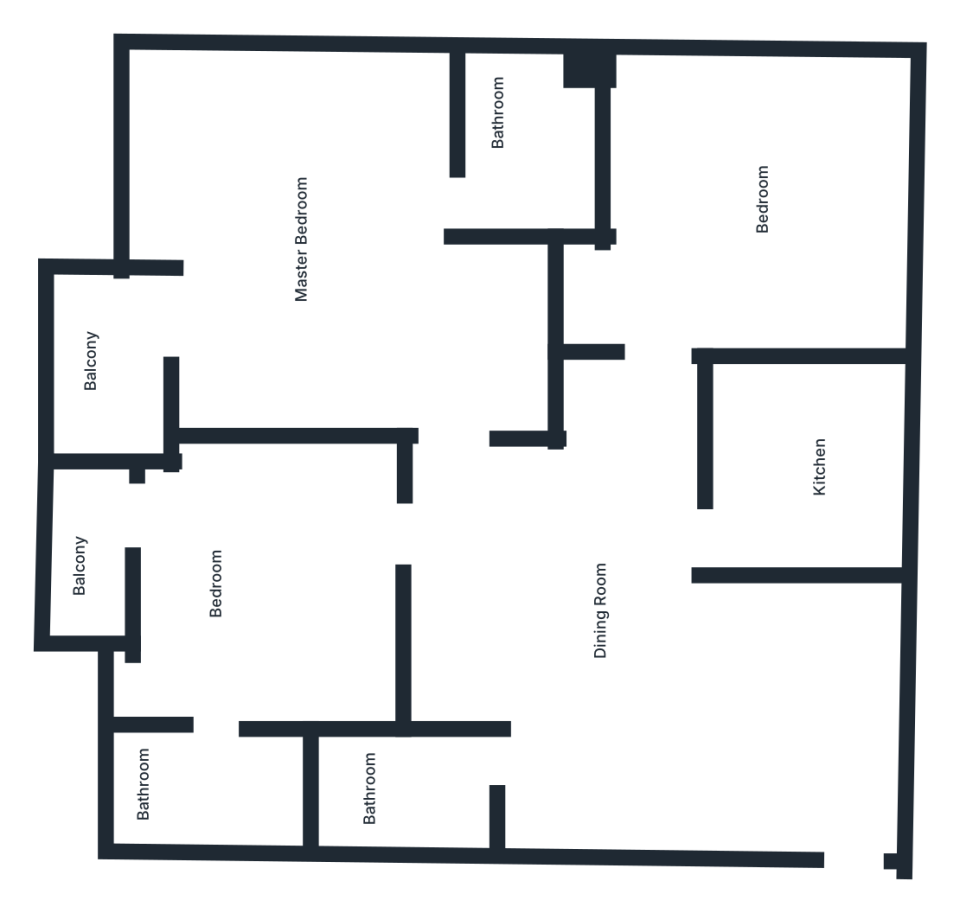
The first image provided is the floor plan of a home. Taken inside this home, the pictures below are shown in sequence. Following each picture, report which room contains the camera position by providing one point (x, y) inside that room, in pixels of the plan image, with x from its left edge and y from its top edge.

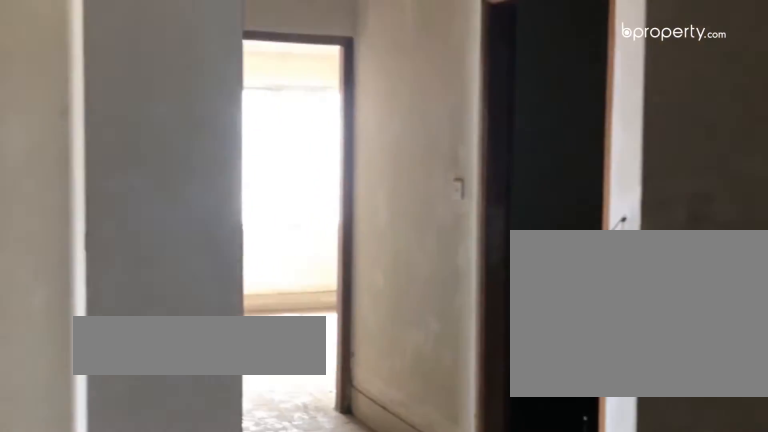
(662, 697)
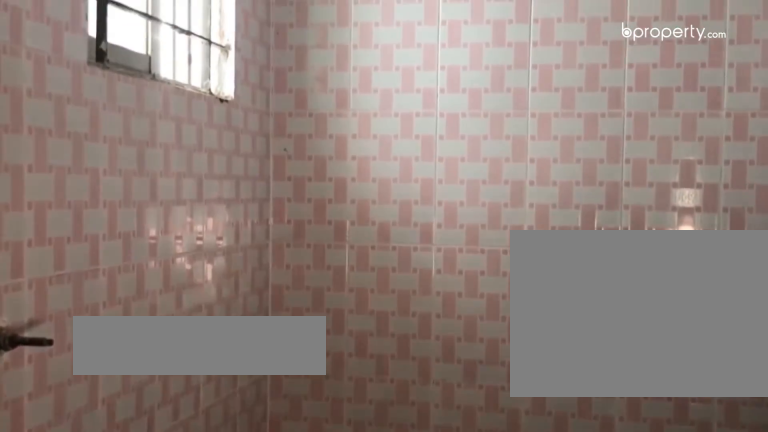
(400, 787)
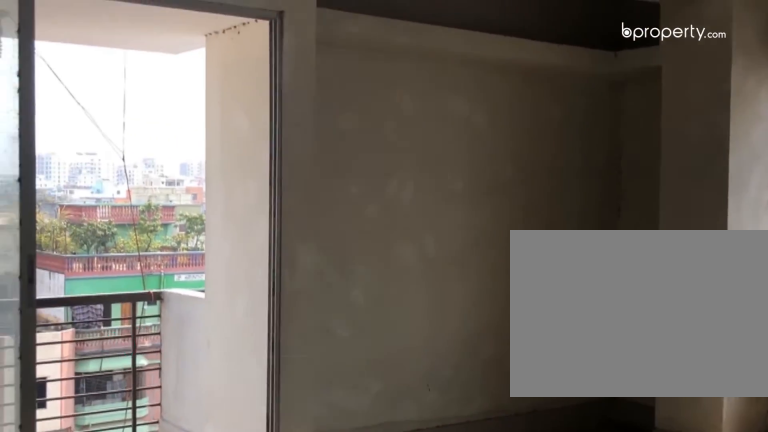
(332, 281)
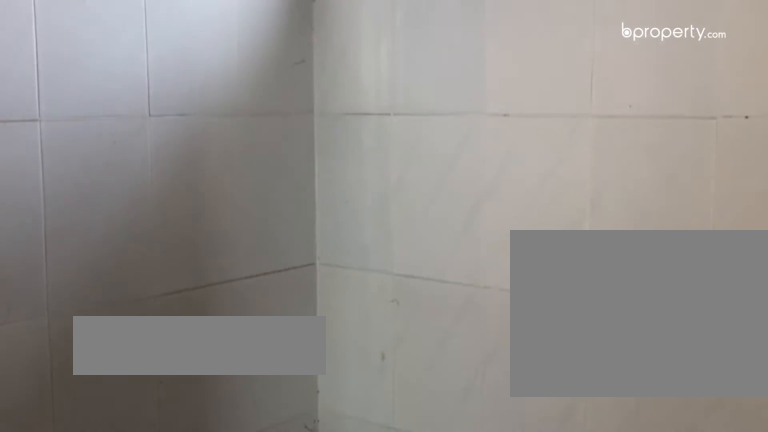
(207, 777)
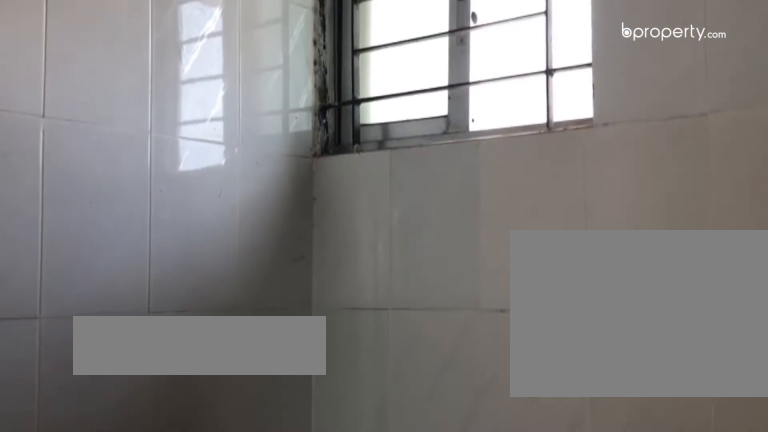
(207, 777)
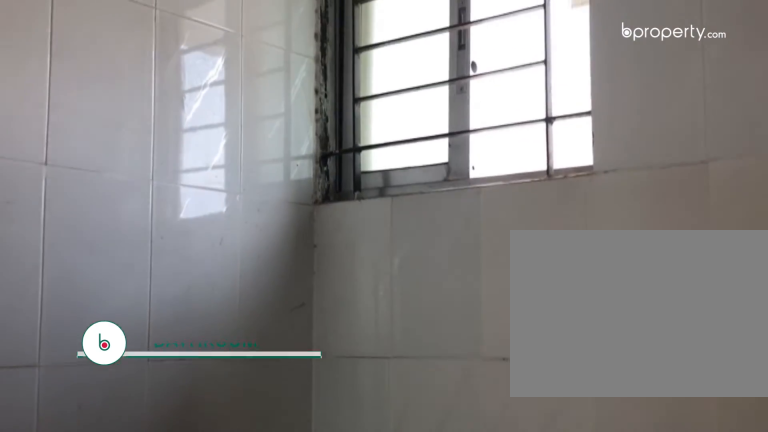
(207, 777)
